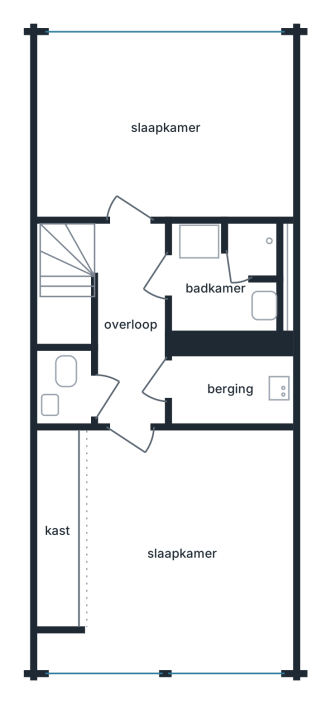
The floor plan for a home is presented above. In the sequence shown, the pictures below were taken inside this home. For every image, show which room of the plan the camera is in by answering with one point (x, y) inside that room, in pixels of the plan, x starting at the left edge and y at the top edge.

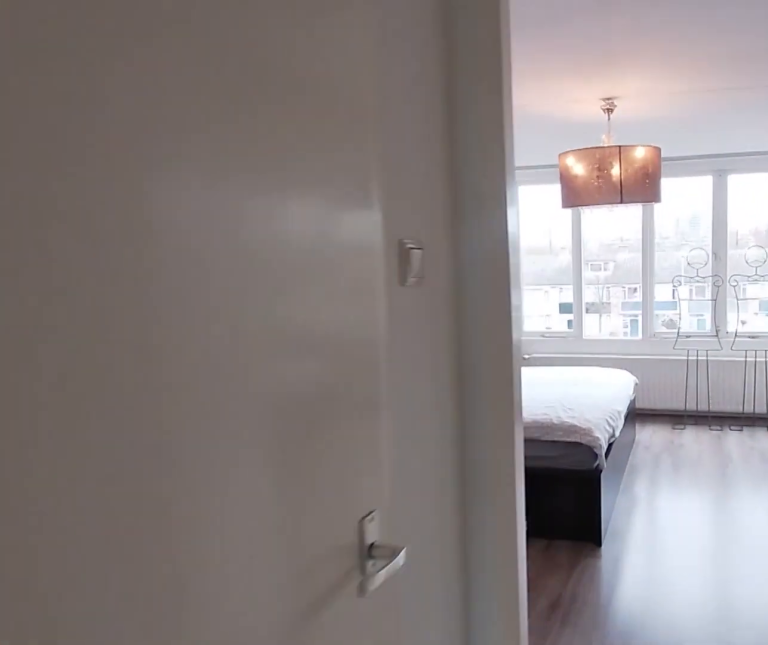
(122, 286)
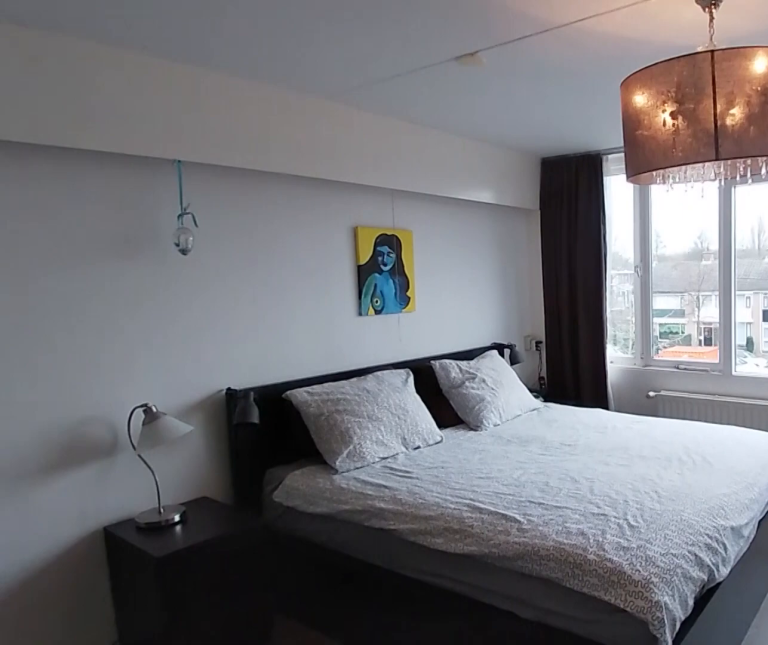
(59, 653)
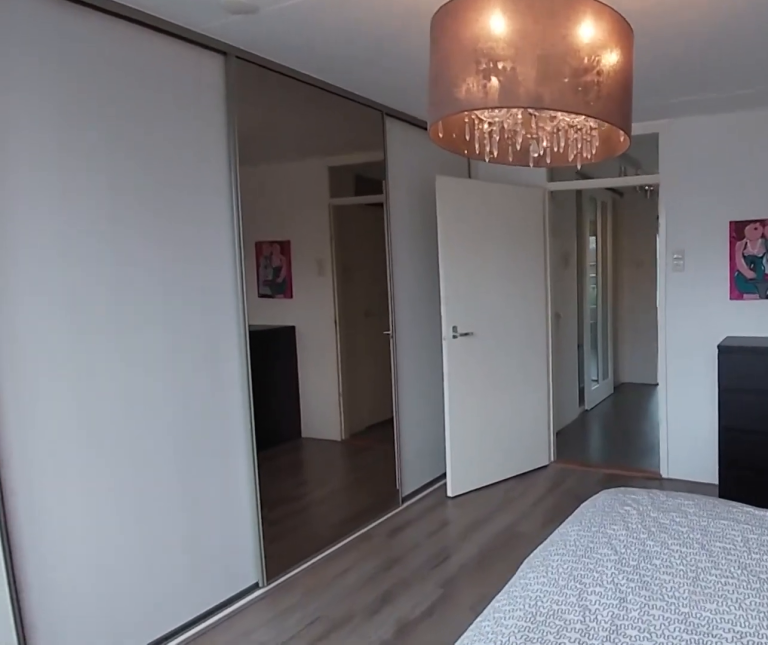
(59, 653)
